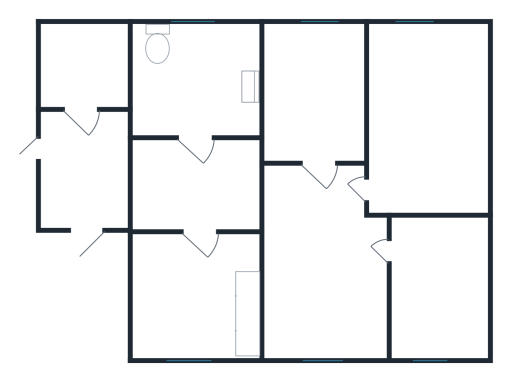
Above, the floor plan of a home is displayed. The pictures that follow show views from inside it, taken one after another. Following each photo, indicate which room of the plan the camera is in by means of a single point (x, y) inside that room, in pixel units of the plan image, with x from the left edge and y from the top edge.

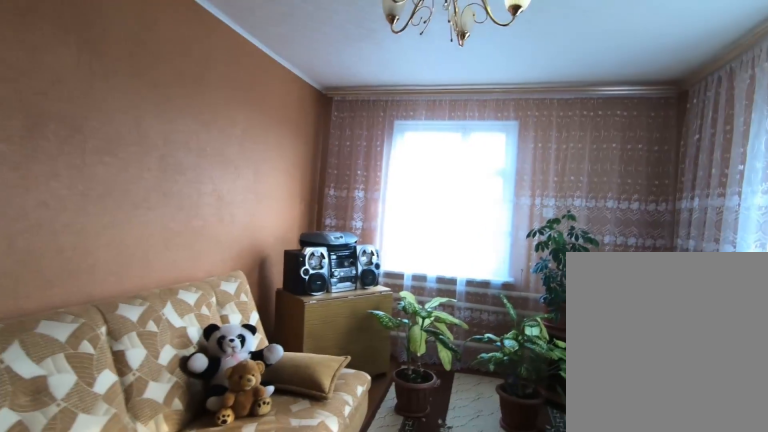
(388, 196)
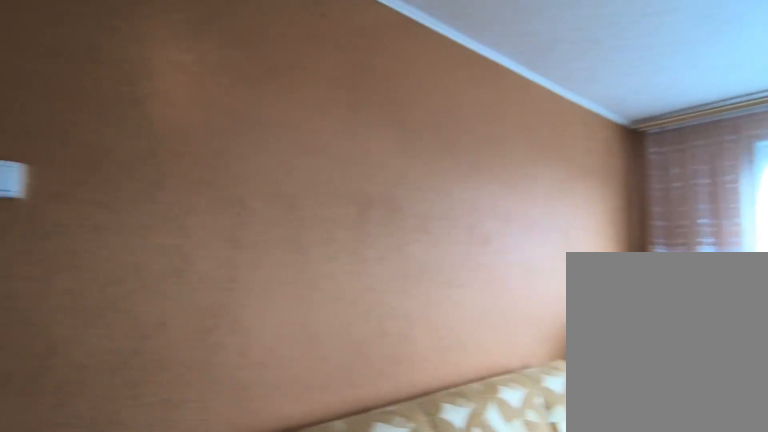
(388, 196)
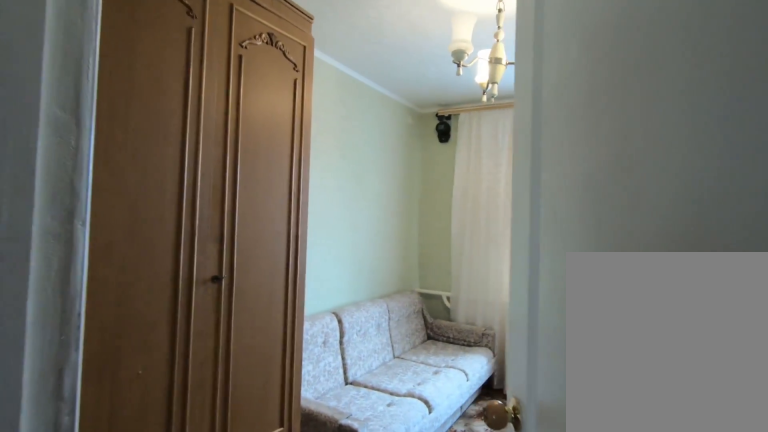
(320, 170)
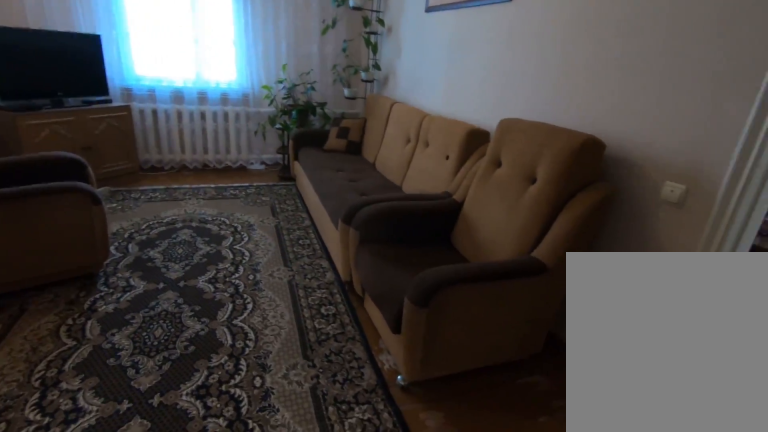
(319, 213)
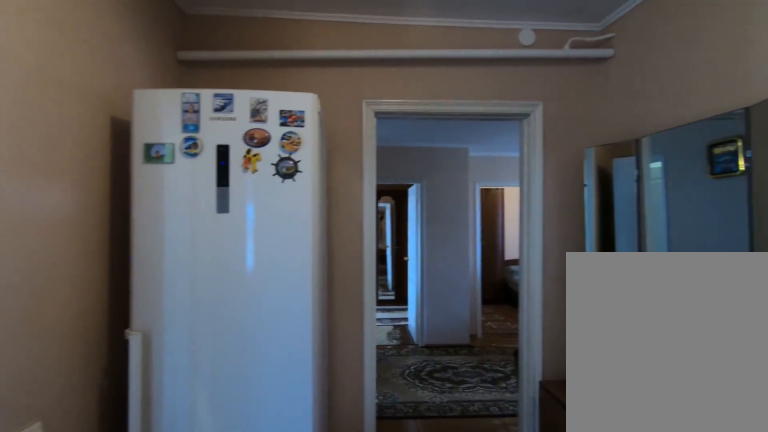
(208, 213)
